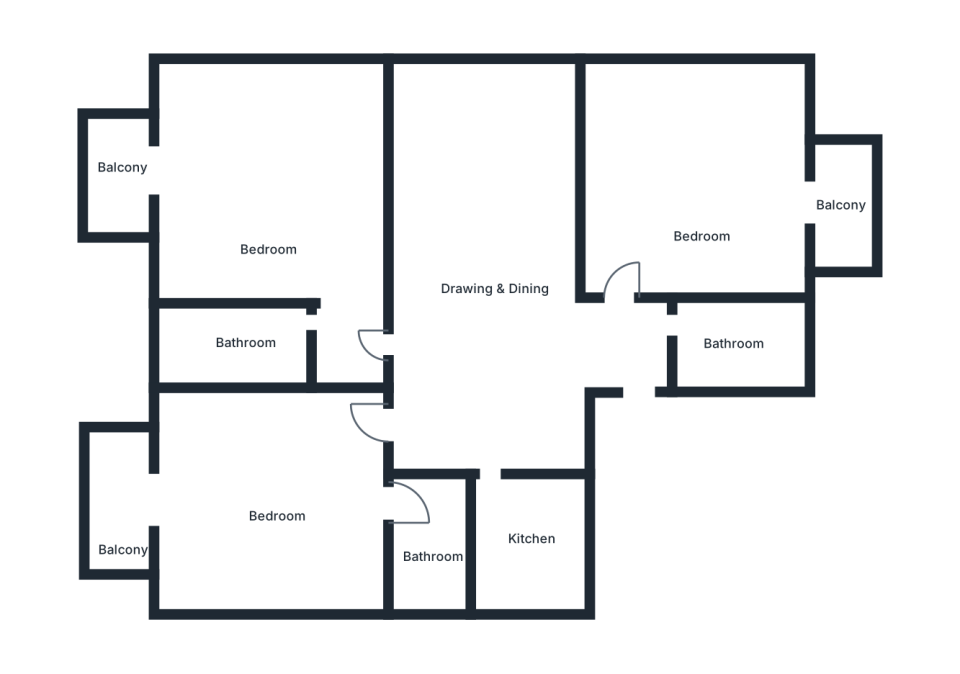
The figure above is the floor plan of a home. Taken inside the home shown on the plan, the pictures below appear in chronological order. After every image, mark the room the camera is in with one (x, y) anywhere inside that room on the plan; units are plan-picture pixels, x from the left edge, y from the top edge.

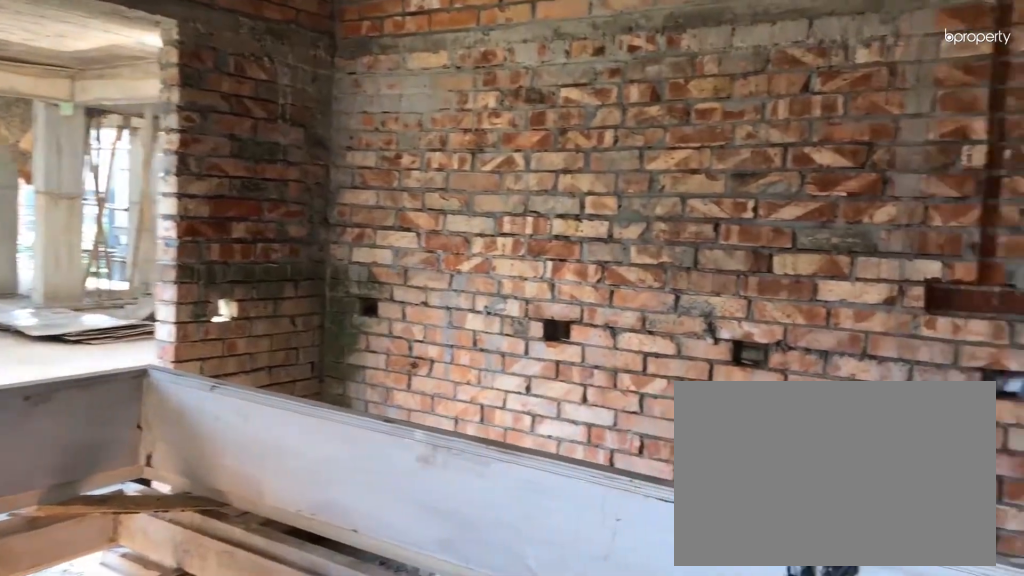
(710, 198)
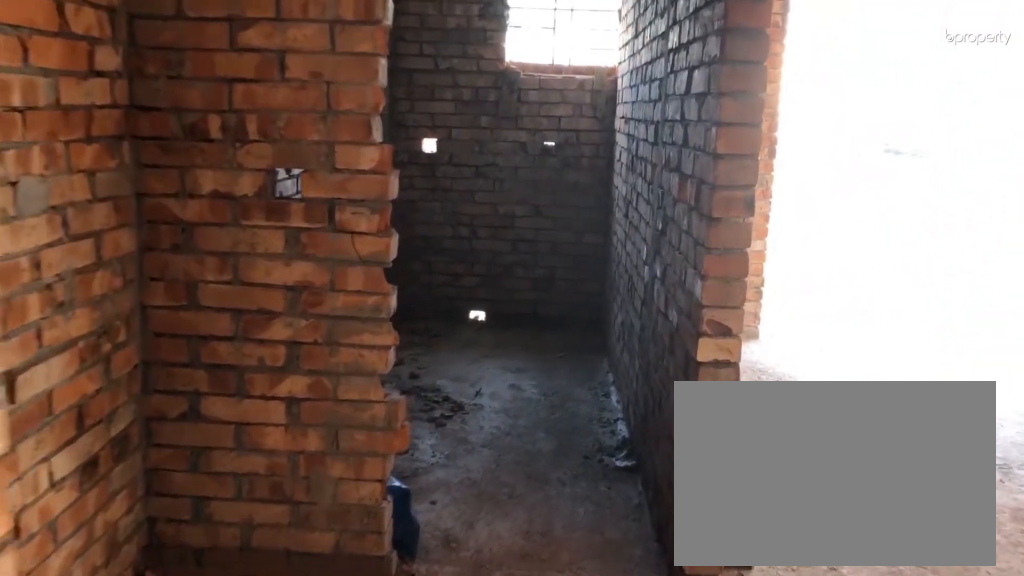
(350, 336)
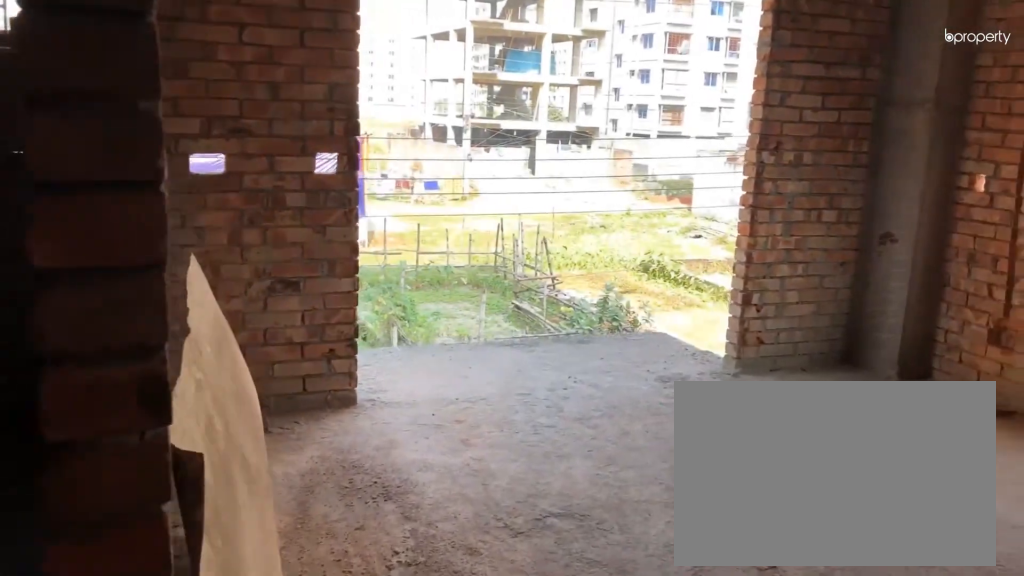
(350, 336)
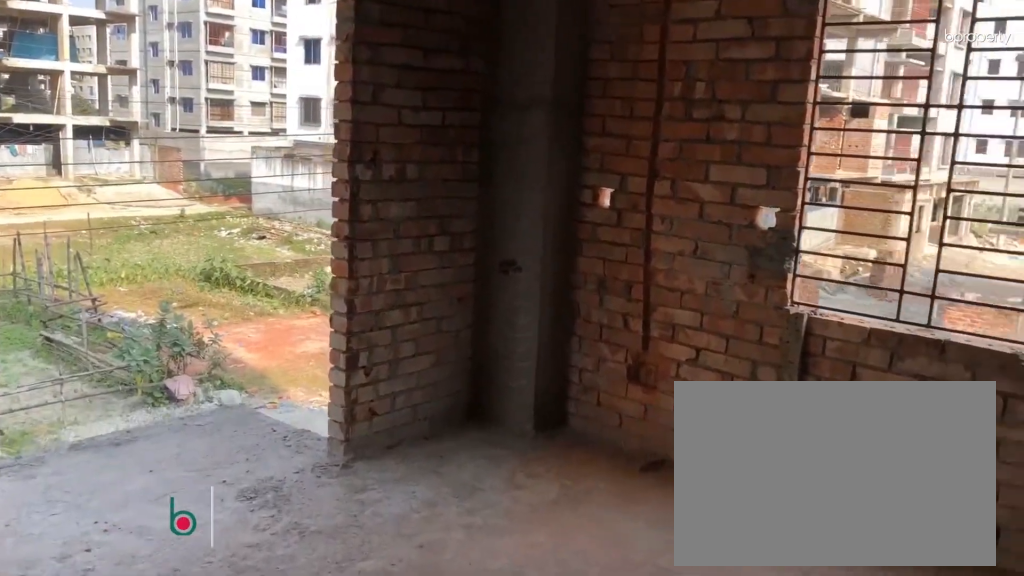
(273, 190)
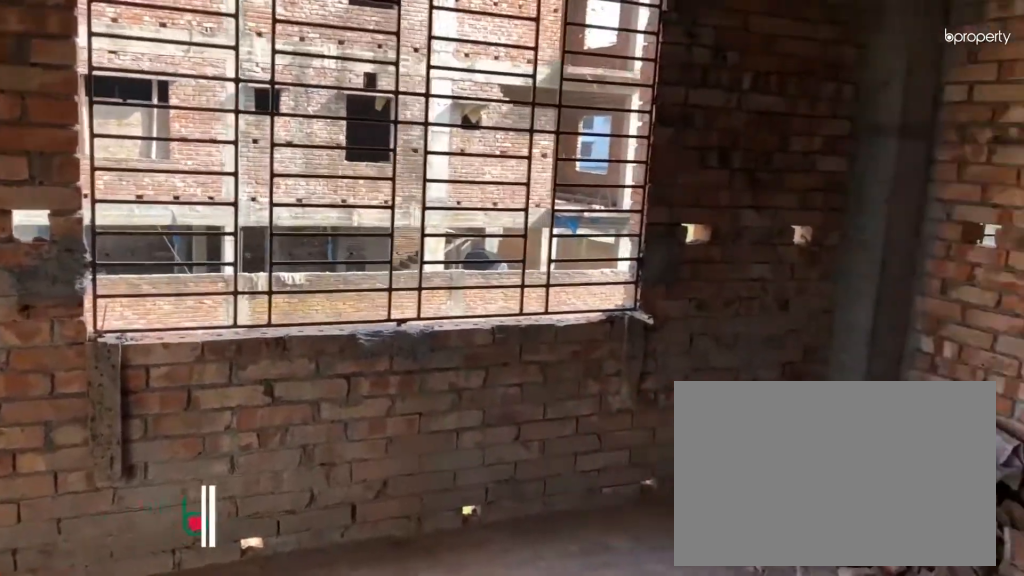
(273, 190)
